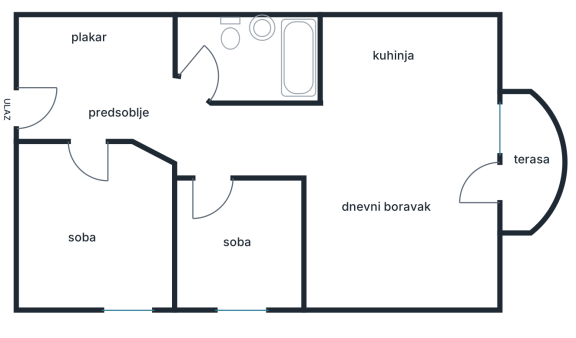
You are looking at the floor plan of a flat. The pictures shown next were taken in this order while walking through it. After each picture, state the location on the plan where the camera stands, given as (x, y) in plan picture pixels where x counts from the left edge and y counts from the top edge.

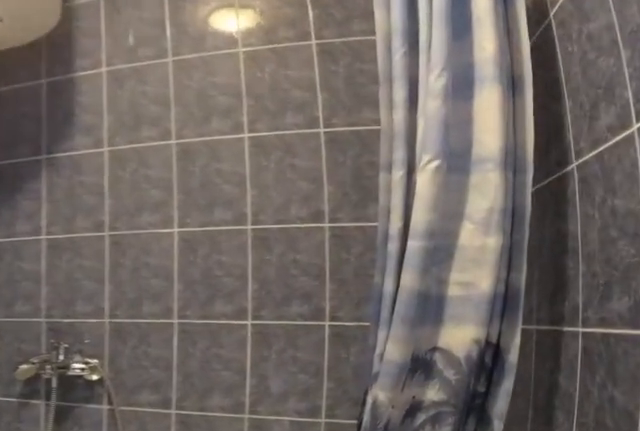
(208, 74)
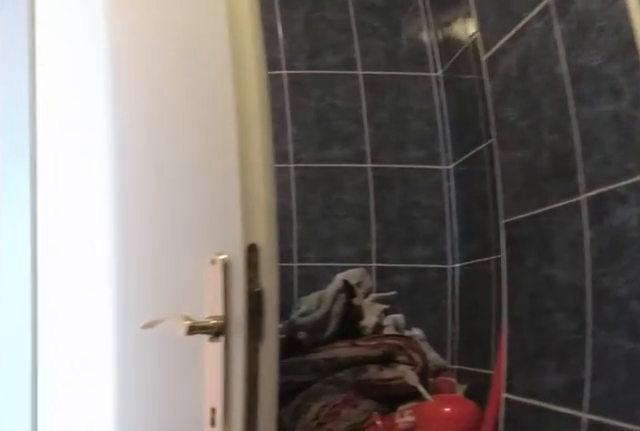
(245, 69)
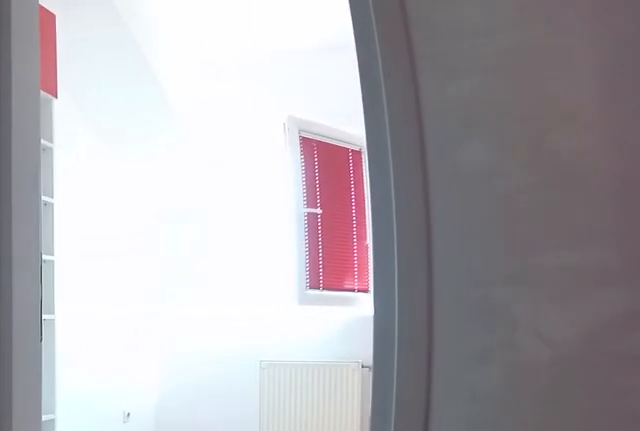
(193, 110)
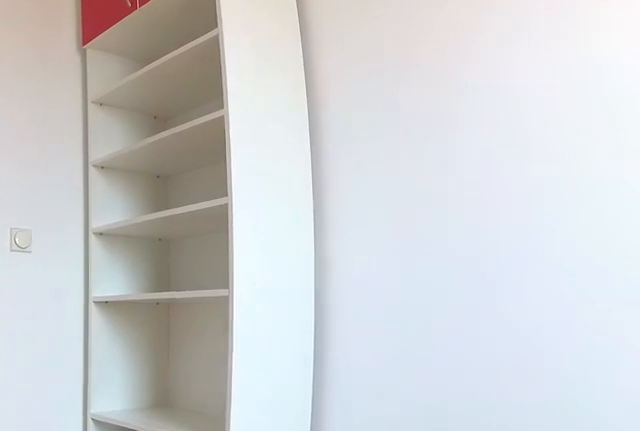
(207, 261)
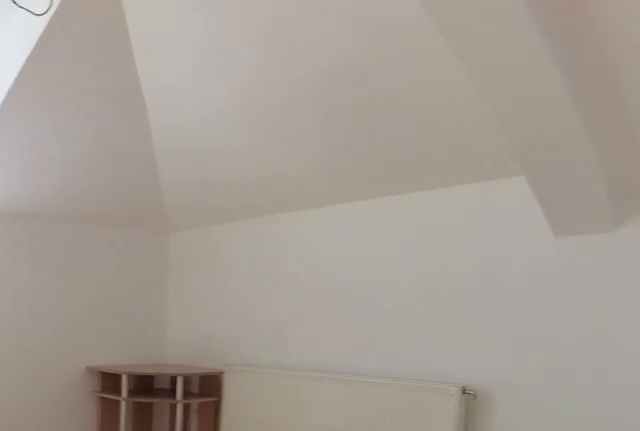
(289, 147)
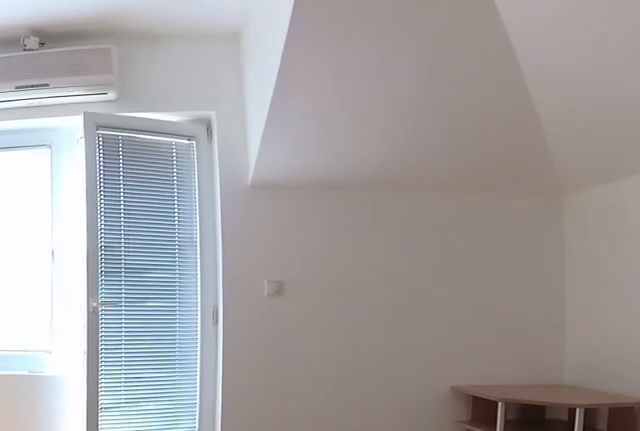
(354, 173)
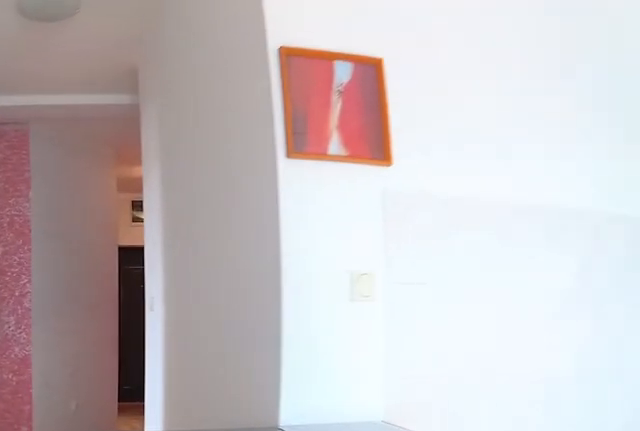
(409, 129)
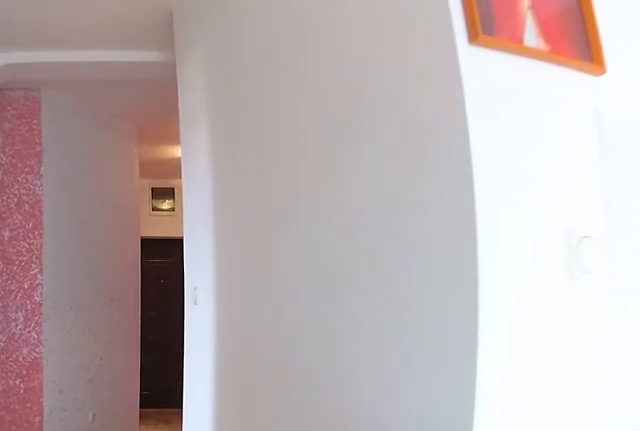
(381, 129)
